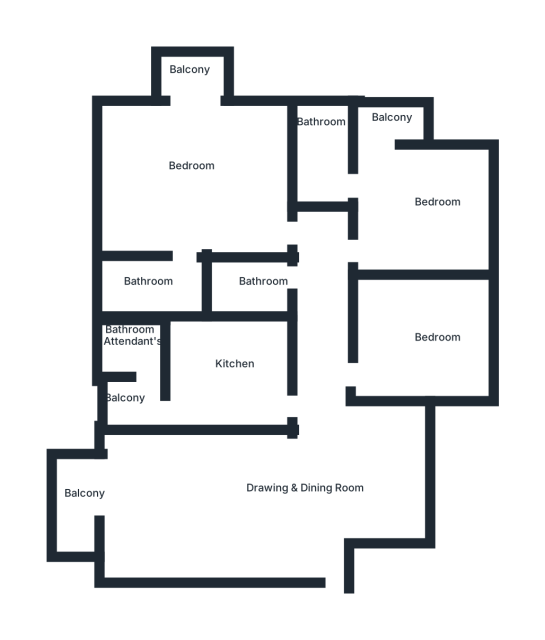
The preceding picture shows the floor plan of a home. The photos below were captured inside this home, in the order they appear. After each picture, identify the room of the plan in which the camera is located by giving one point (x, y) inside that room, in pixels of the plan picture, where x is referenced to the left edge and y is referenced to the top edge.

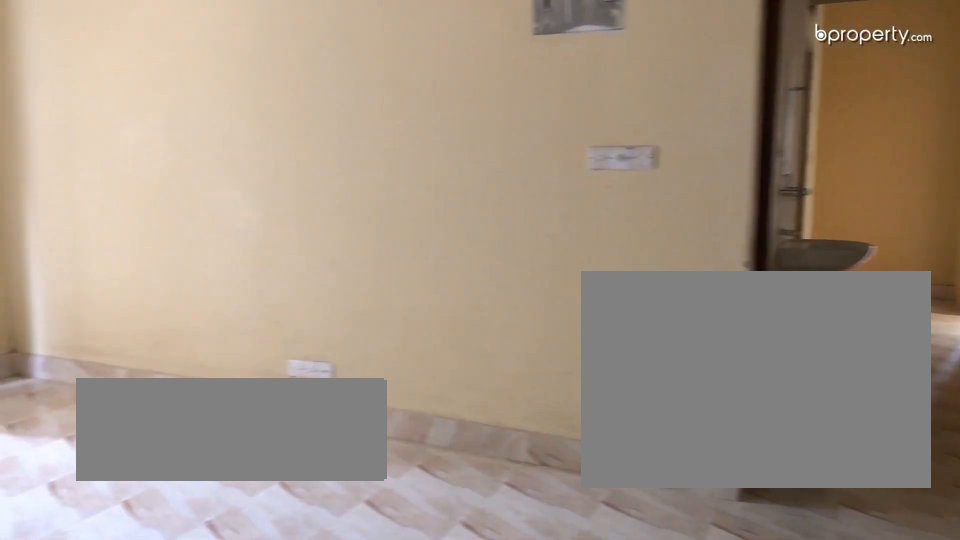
(307, 500)
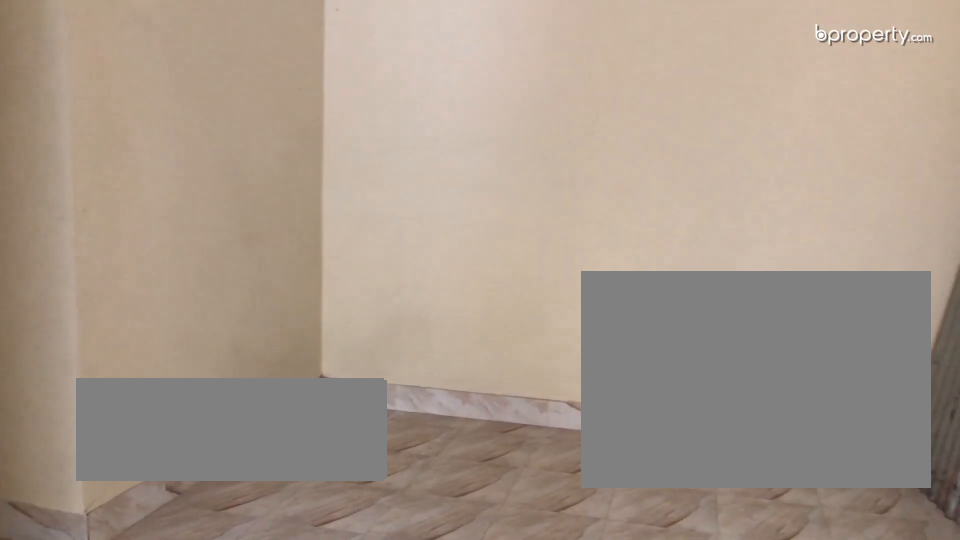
(307, 500)
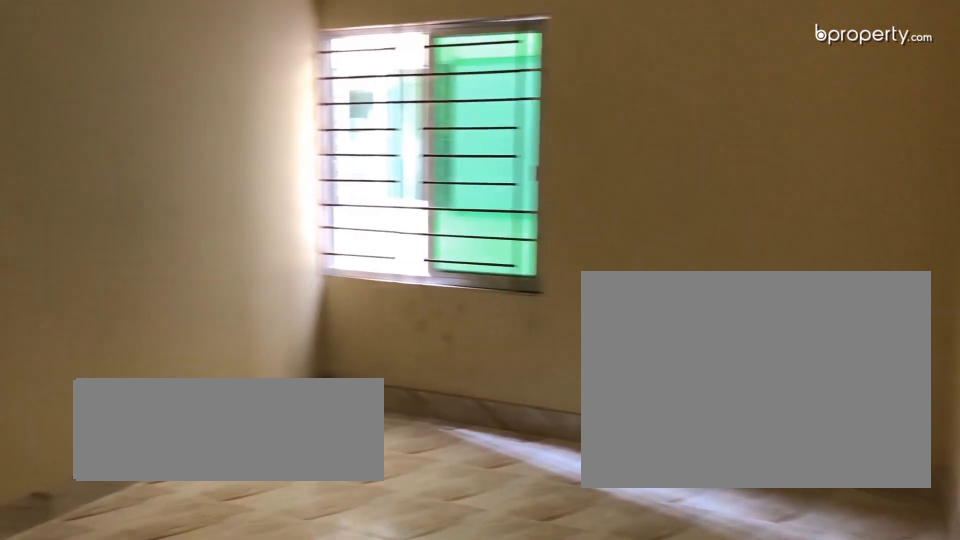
(401, 348)
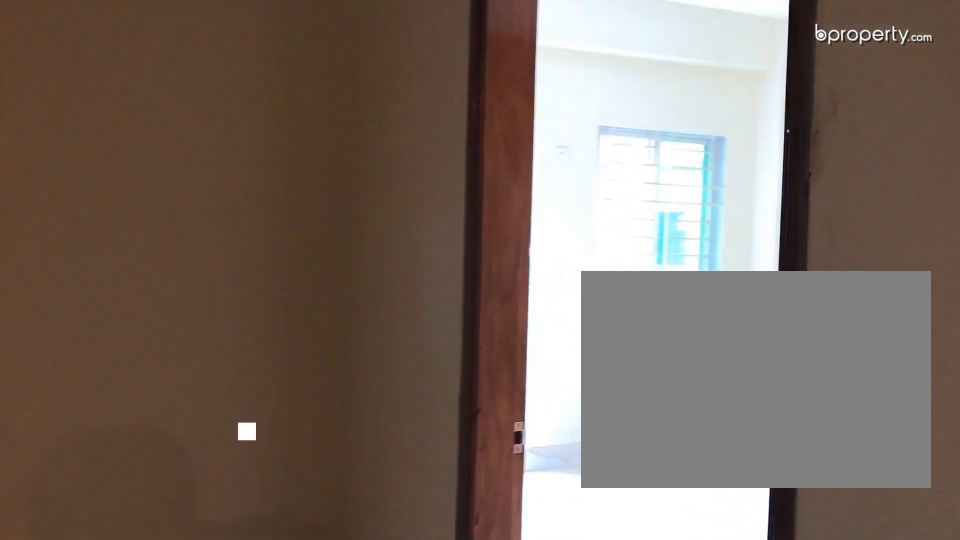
(386, 197)
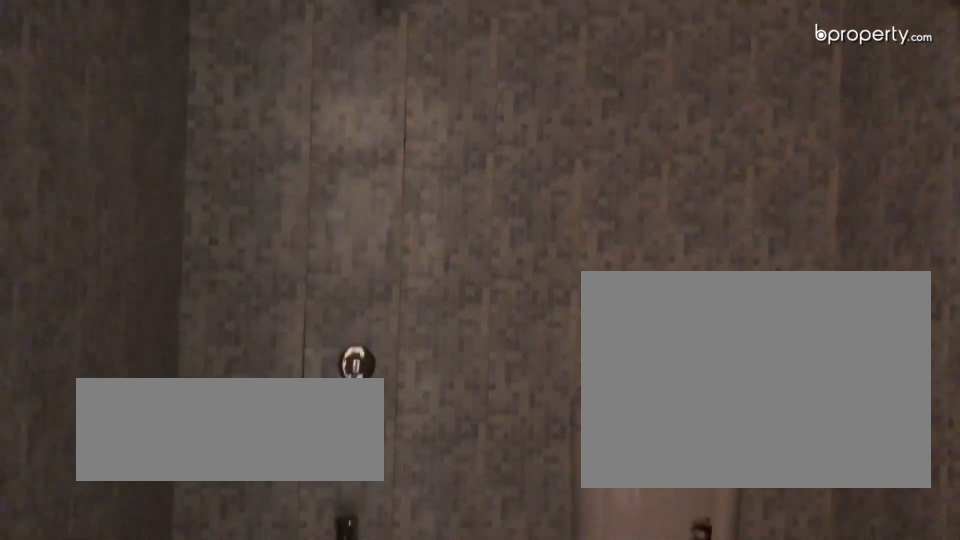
(260, 285)
